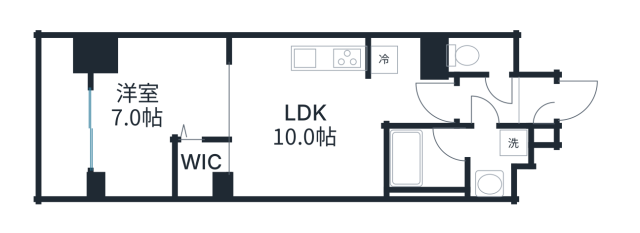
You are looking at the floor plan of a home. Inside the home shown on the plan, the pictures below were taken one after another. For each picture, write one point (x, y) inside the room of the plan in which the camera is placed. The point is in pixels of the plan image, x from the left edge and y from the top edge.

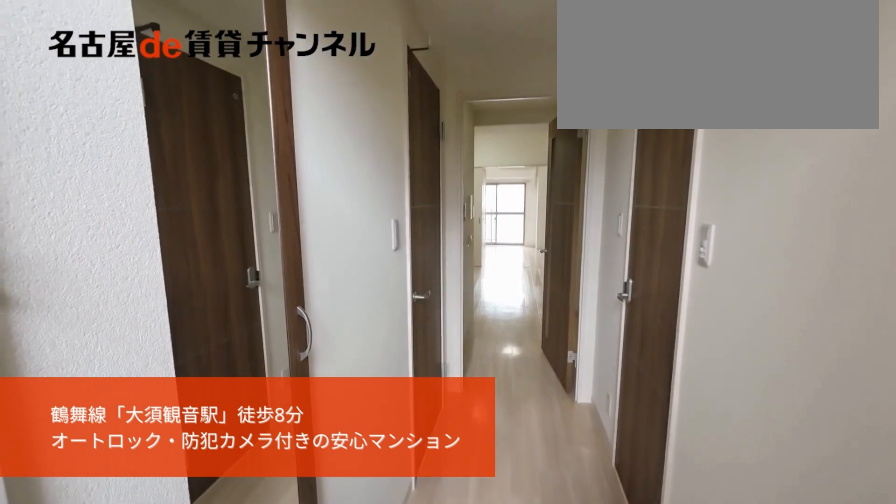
(537, 106)
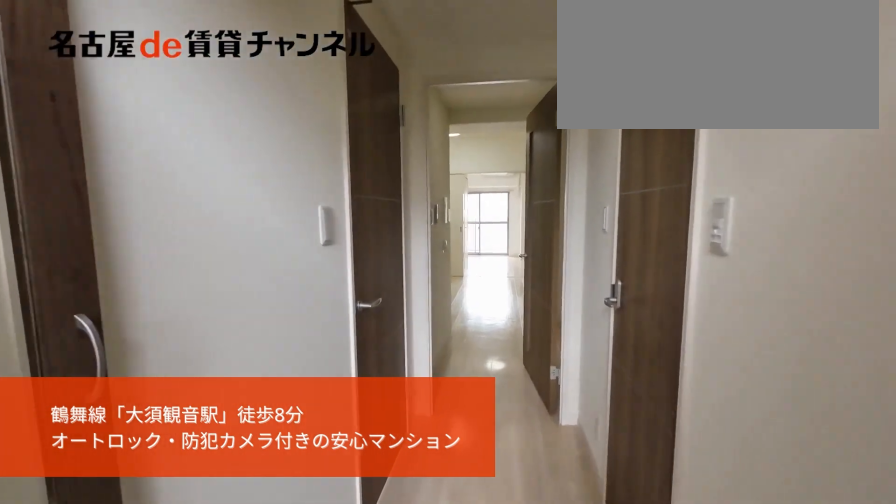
(537, 106)
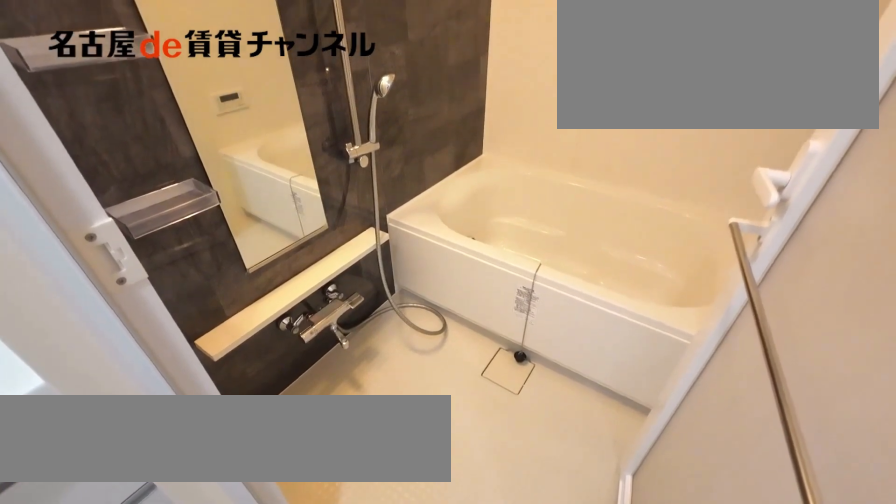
(454, 160)
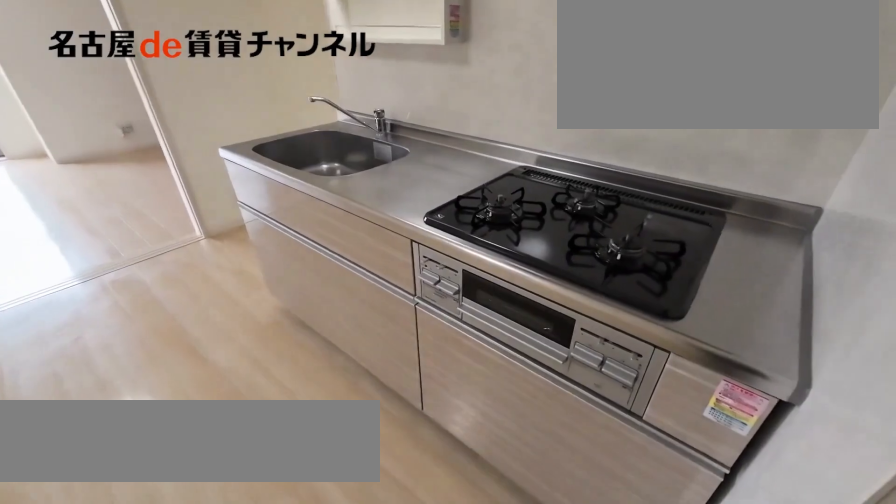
(307, 116)
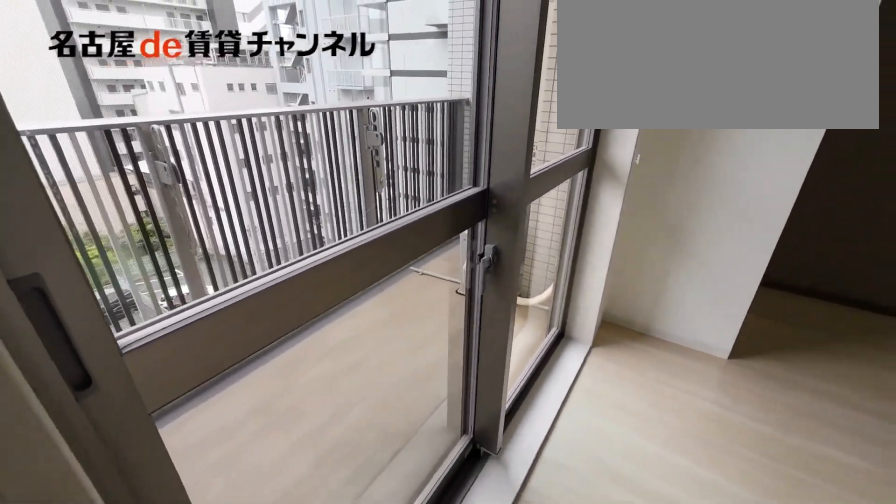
(159, 116)
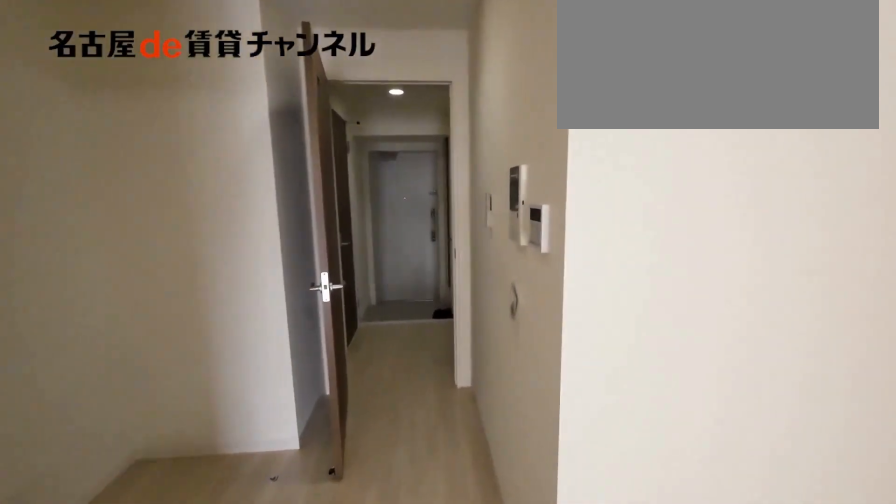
(307, 116)
